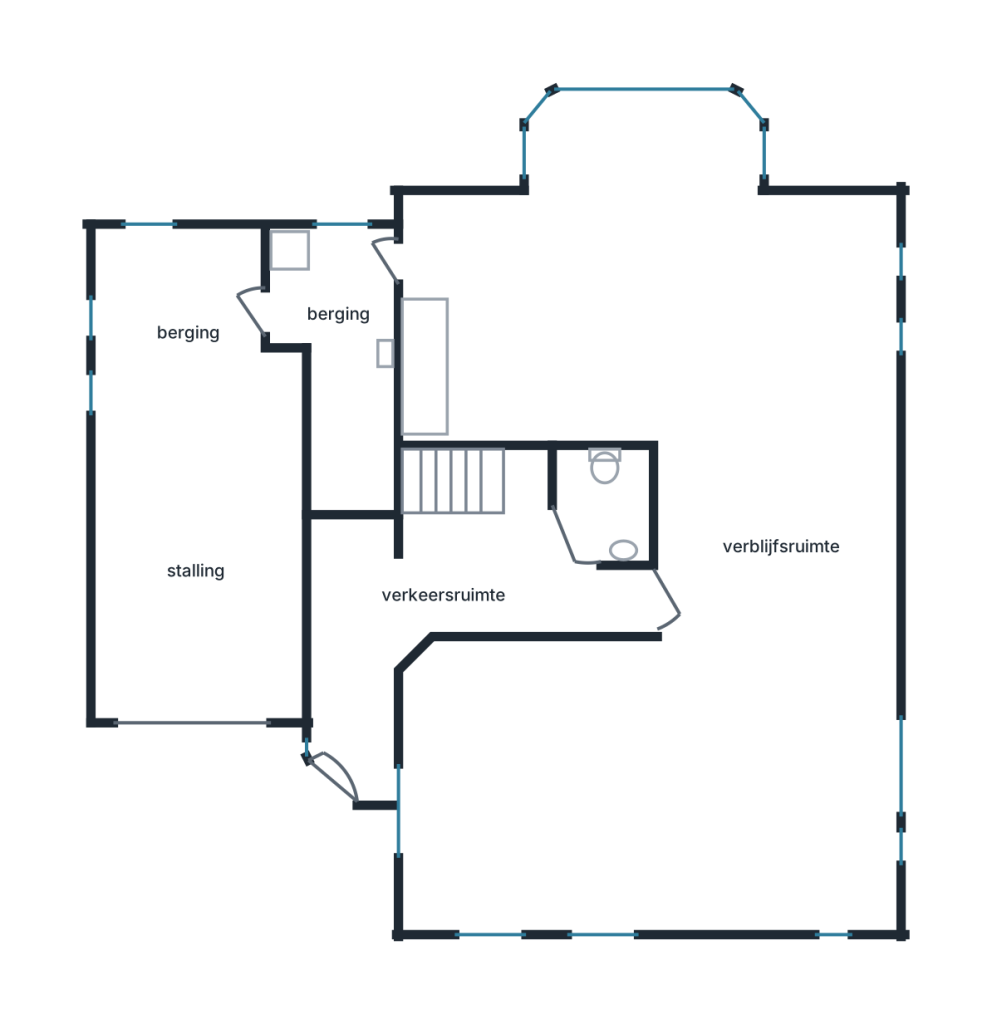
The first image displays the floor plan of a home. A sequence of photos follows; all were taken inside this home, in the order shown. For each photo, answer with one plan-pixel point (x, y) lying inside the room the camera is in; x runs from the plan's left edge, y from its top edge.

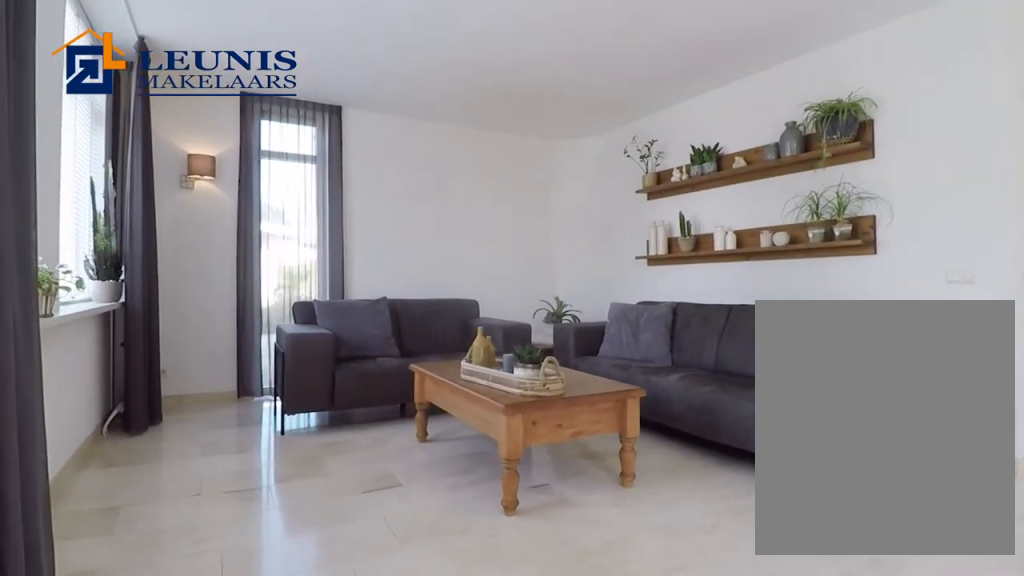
(656, 710)
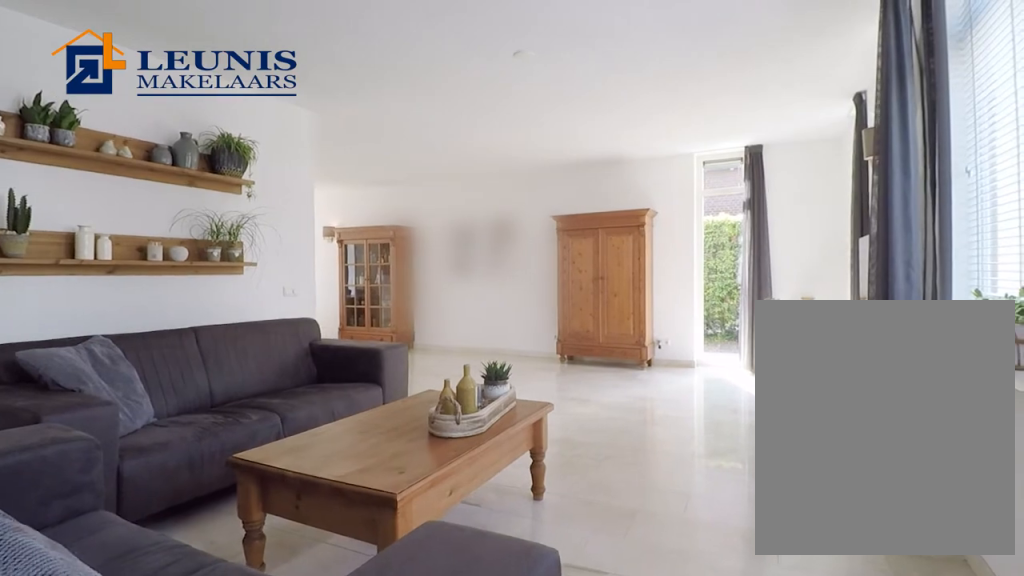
(656, 710)
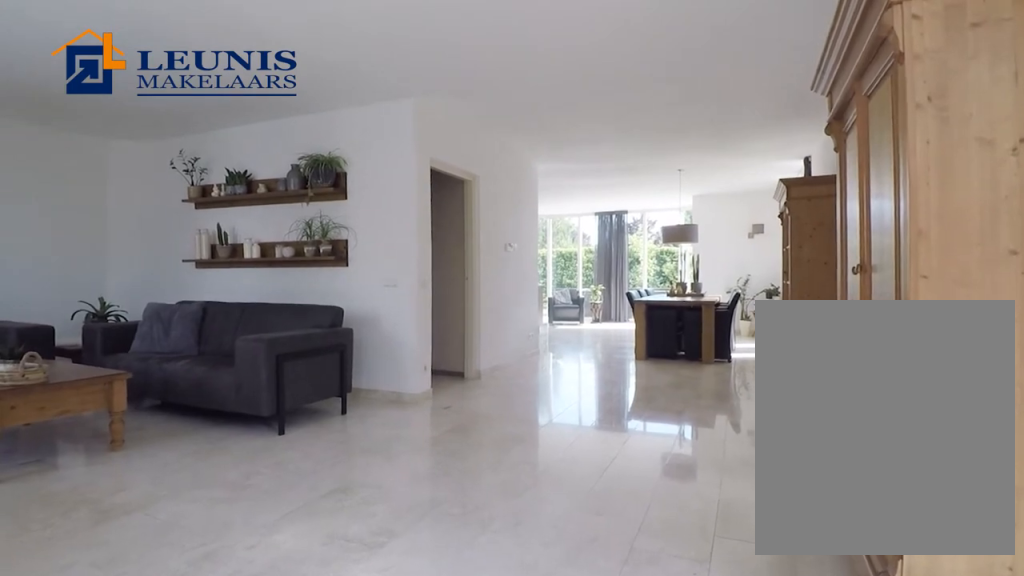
(656, 710)
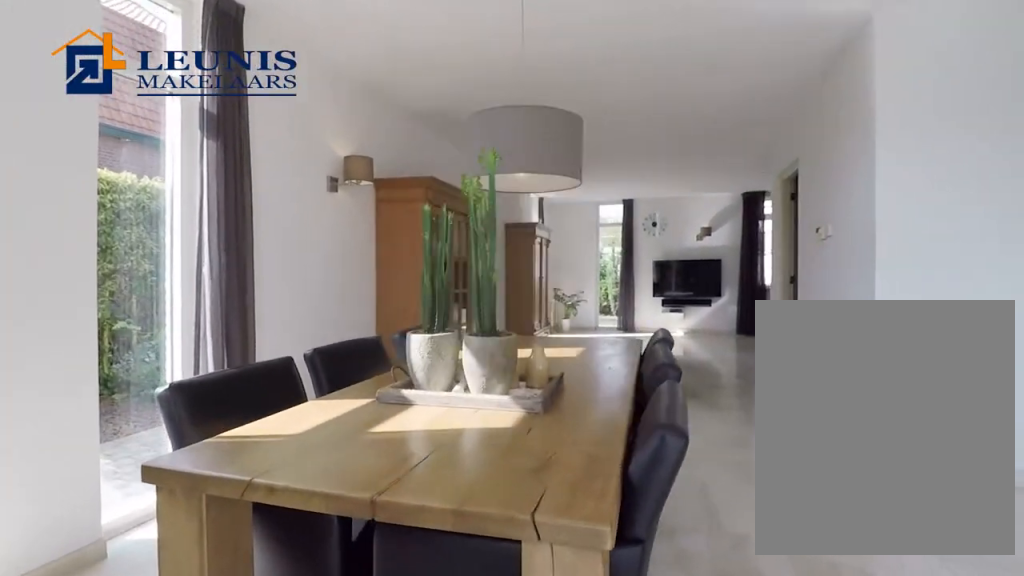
(652, 273)
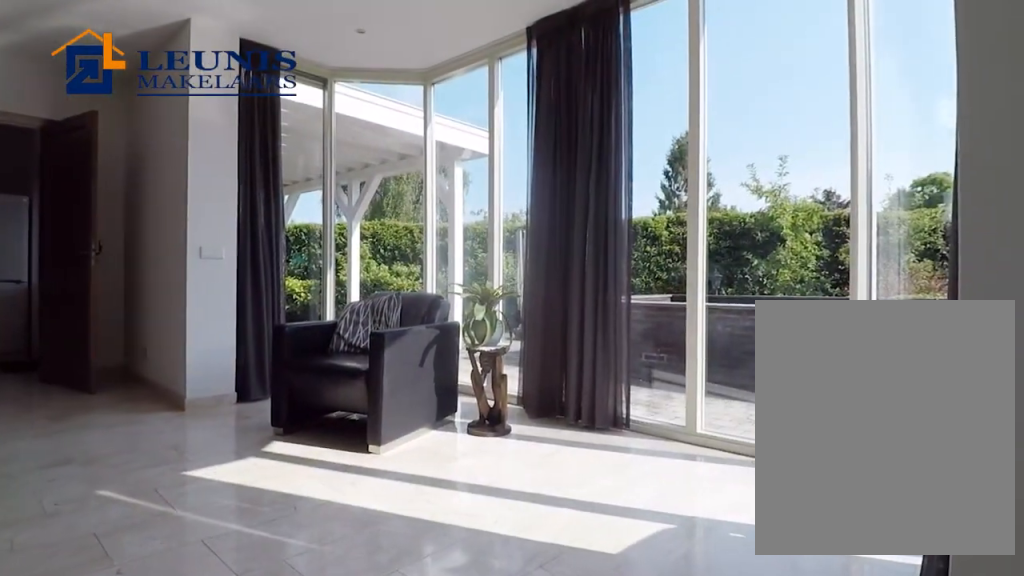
(652, 273)
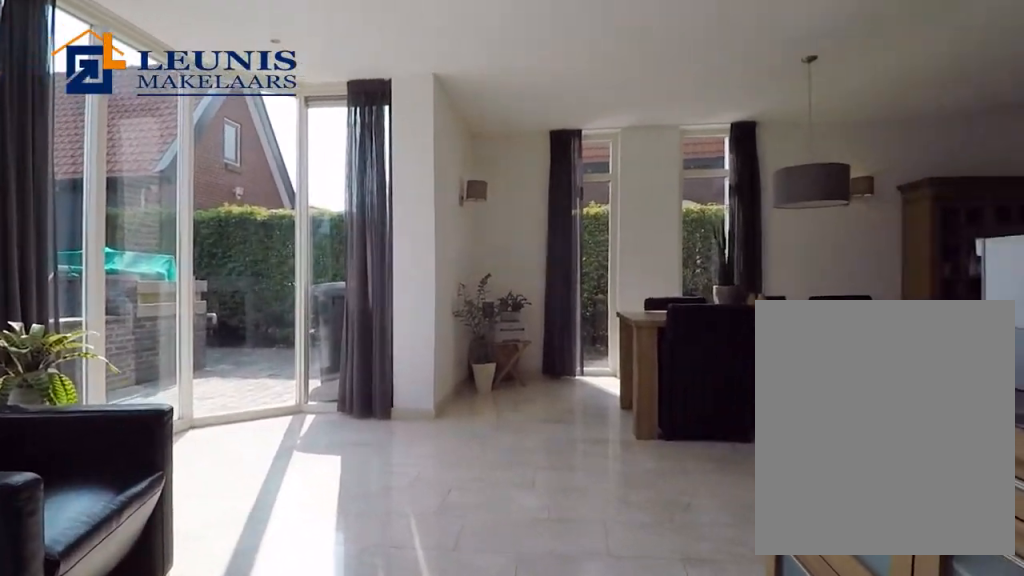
(652, 273)
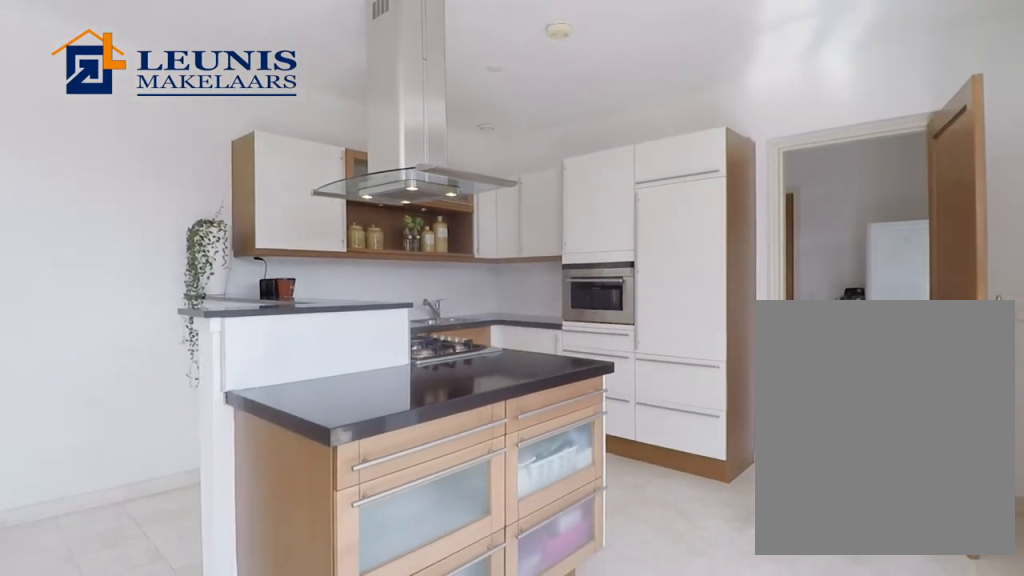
(652, 273)
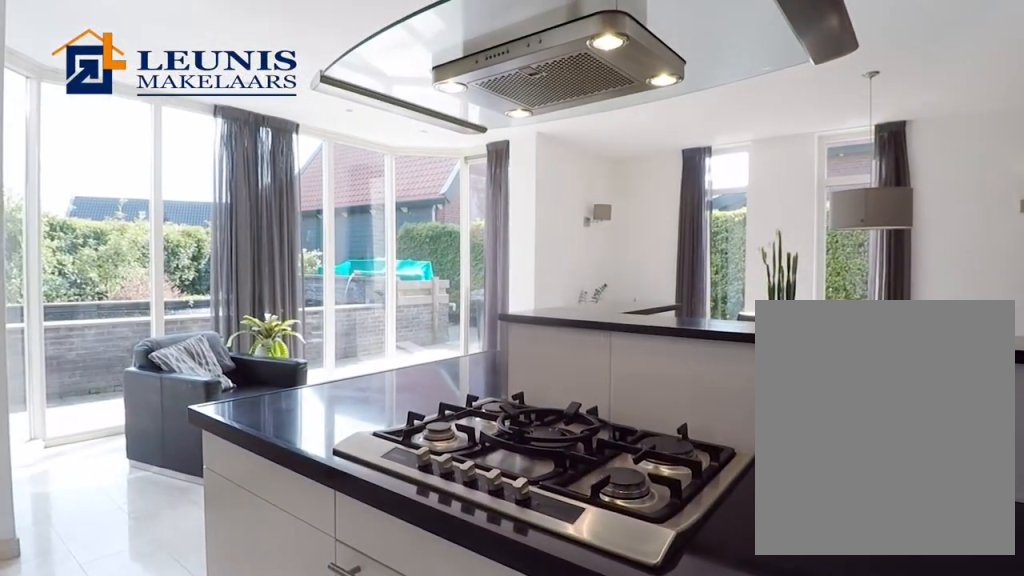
(652, 273)
